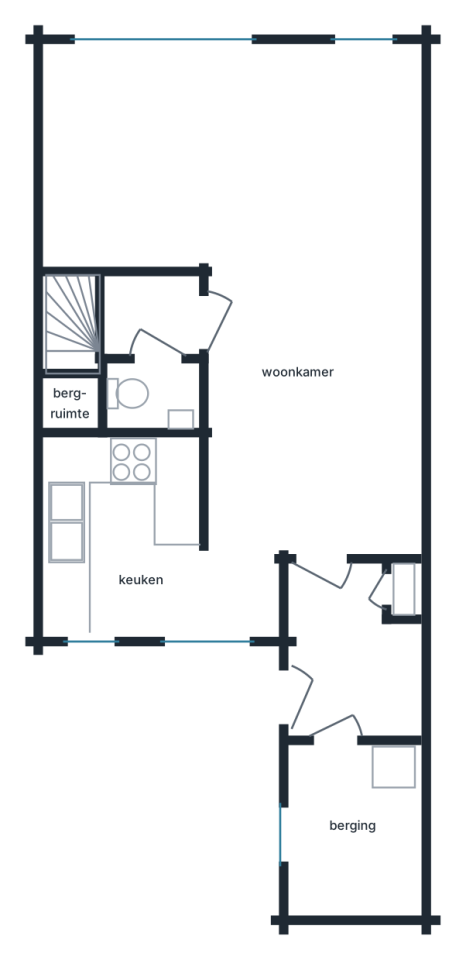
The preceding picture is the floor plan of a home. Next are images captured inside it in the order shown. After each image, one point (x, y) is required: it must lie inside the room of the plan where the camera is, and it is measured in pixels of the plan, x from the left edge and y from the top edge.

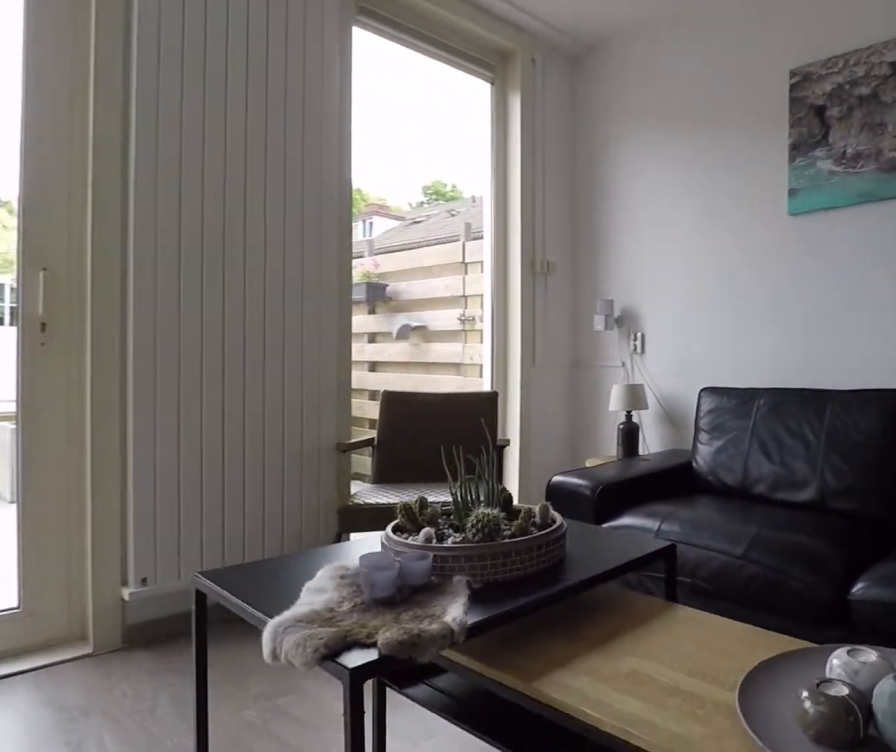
(71, 232)
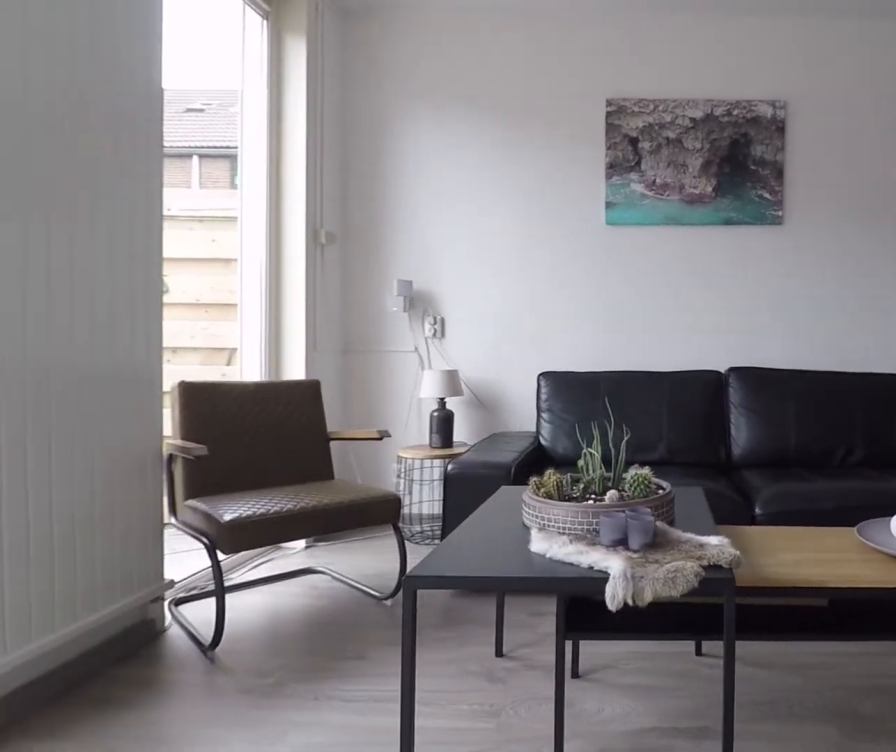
(71, 232)
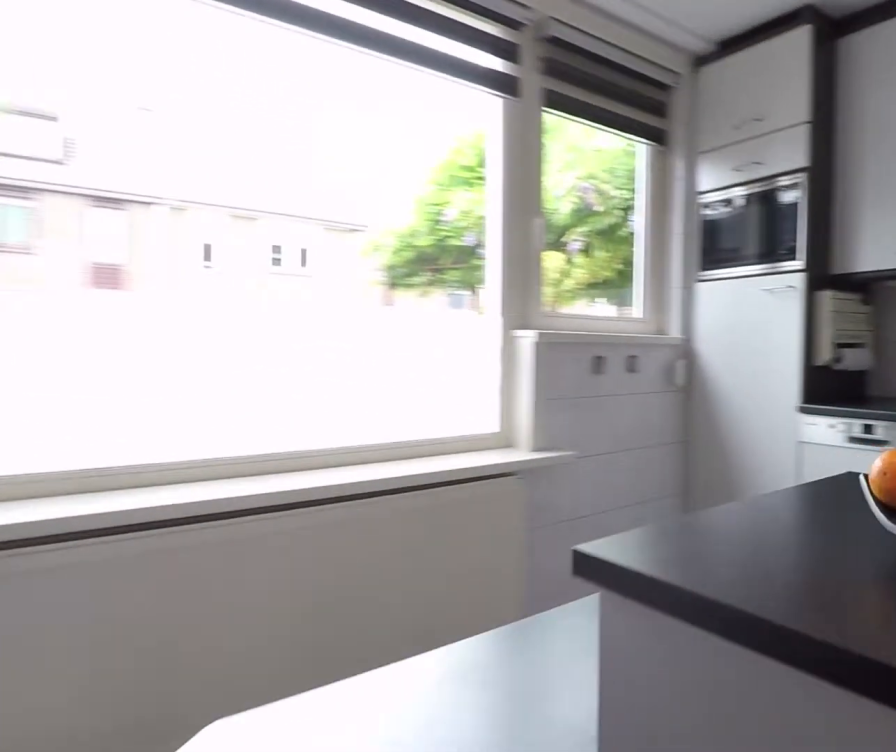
(142, 546)
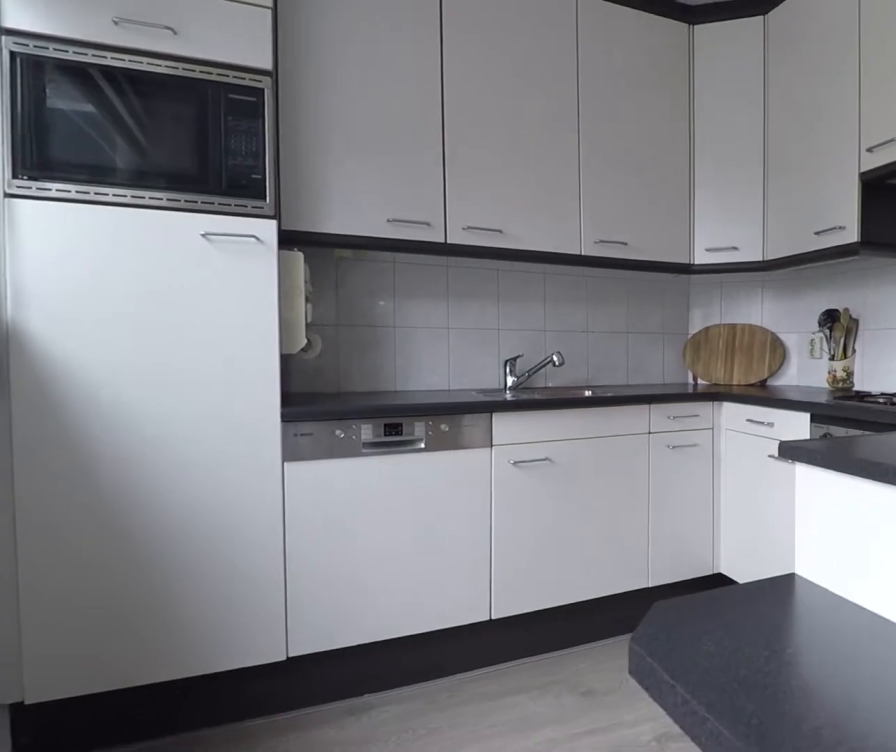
(142, 546)
